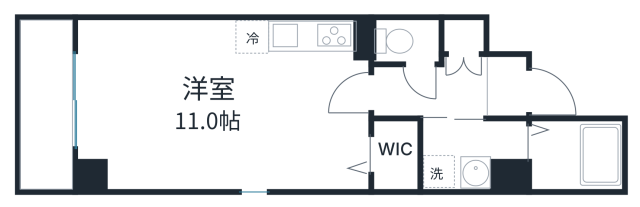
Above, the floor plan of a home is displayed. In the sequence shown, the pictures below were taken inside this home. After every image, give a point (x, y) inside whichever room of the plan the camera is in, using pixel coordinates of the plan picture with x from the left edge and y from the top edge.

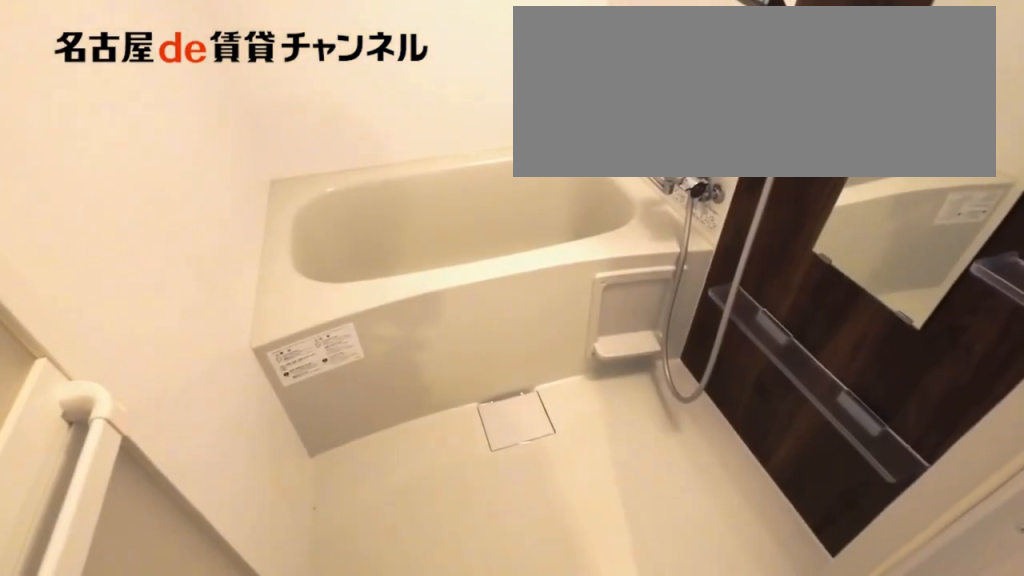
(574, 154)
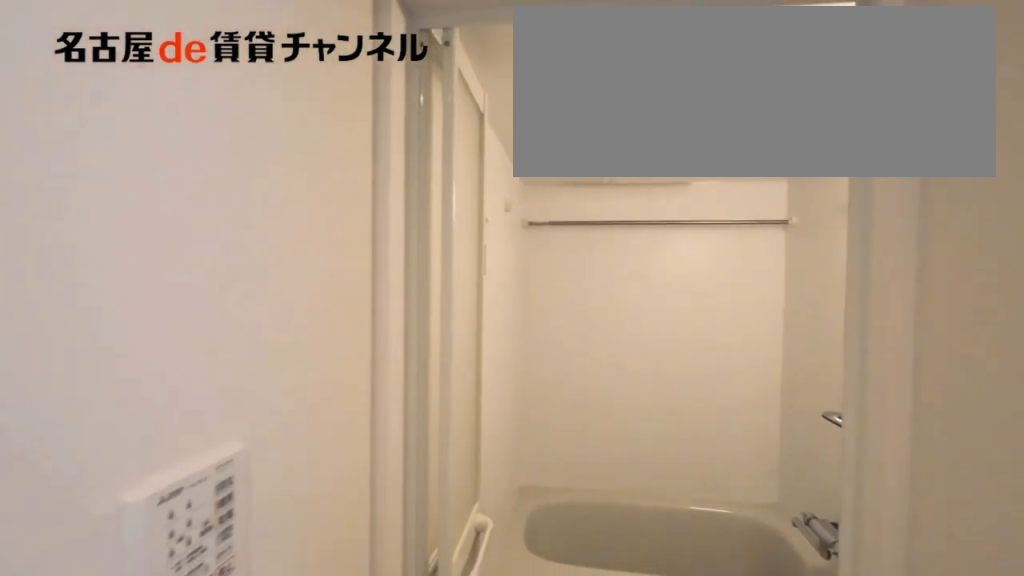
(574, 154)
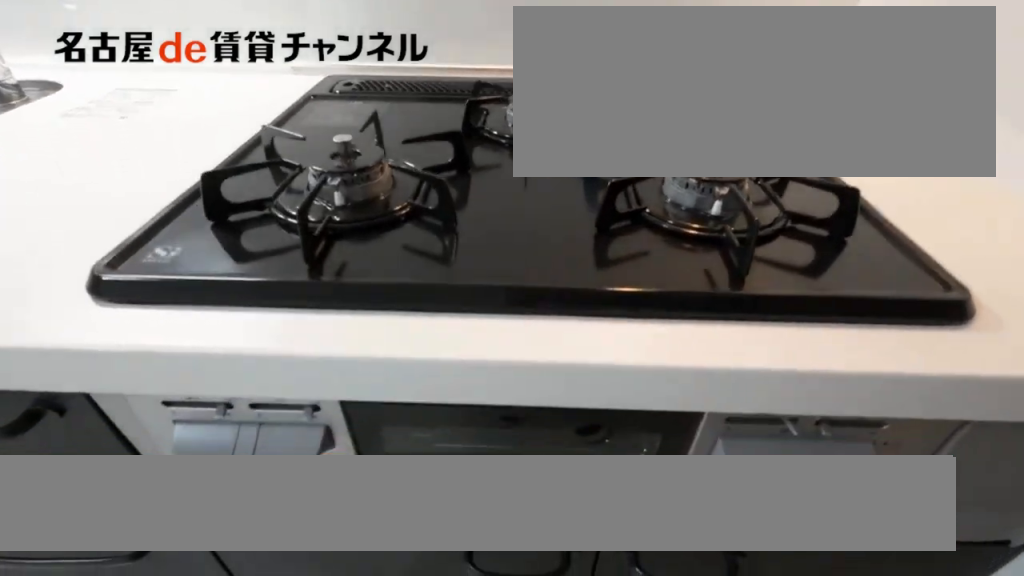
(304, 44)
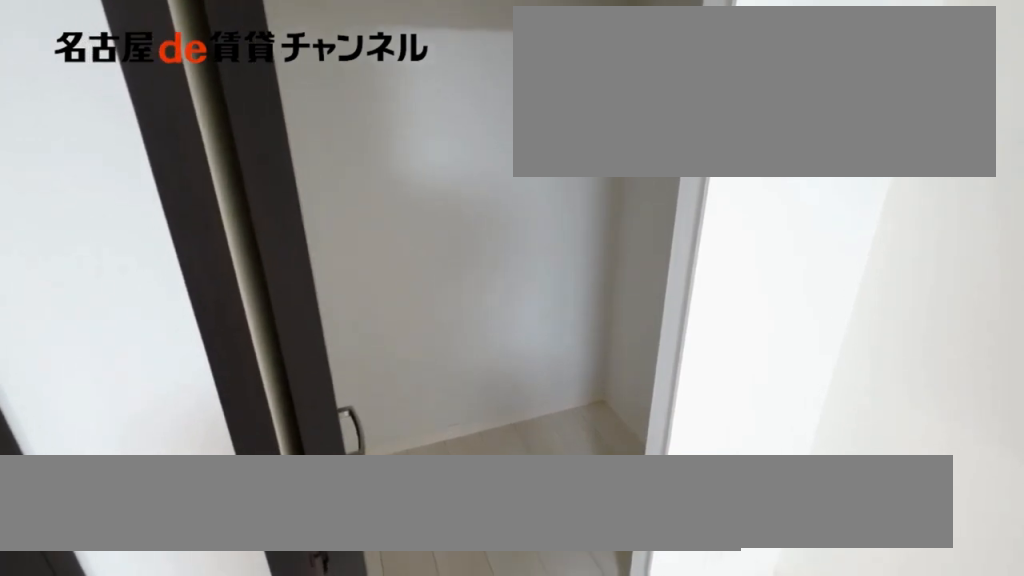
(396, 154)
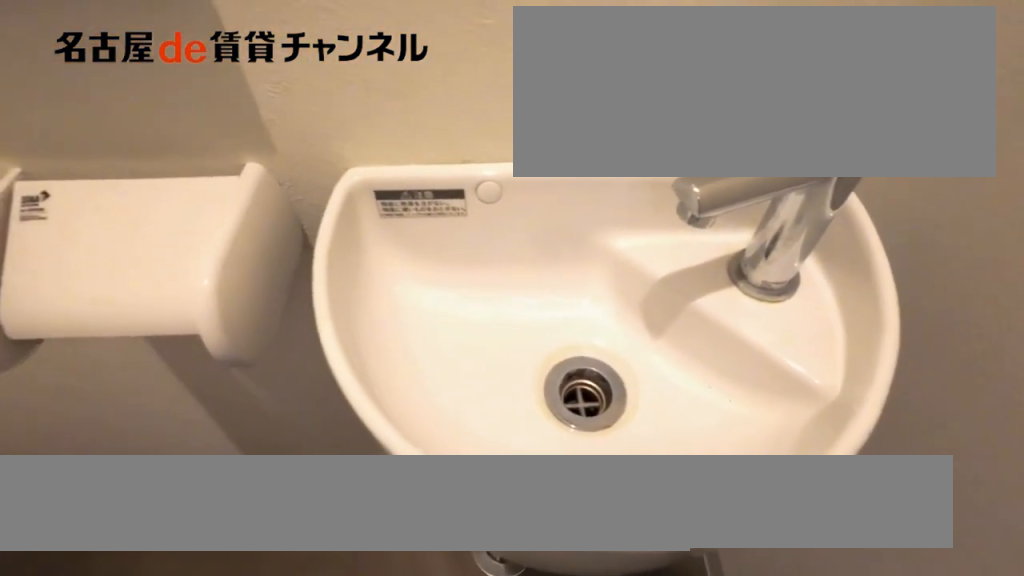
(409, 43)
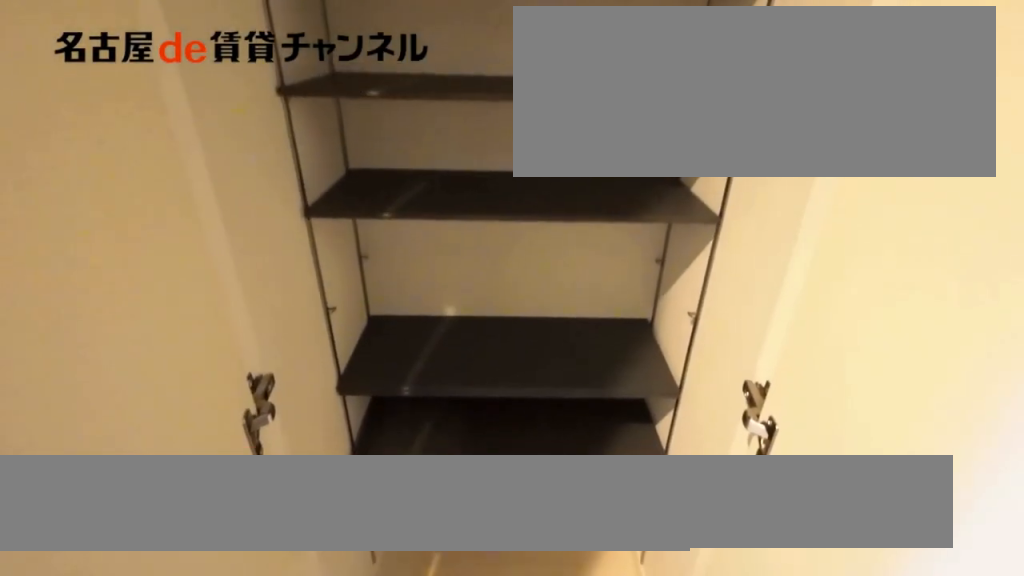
(462, 37)
